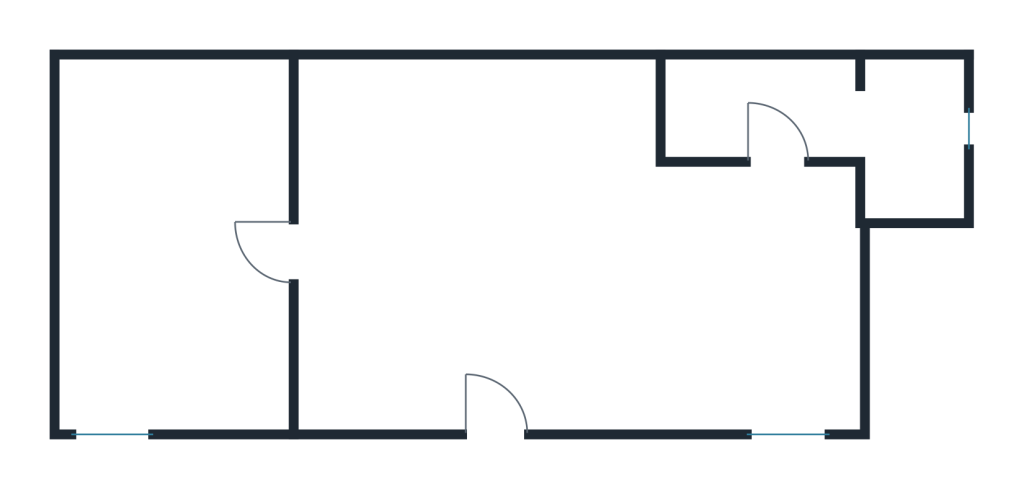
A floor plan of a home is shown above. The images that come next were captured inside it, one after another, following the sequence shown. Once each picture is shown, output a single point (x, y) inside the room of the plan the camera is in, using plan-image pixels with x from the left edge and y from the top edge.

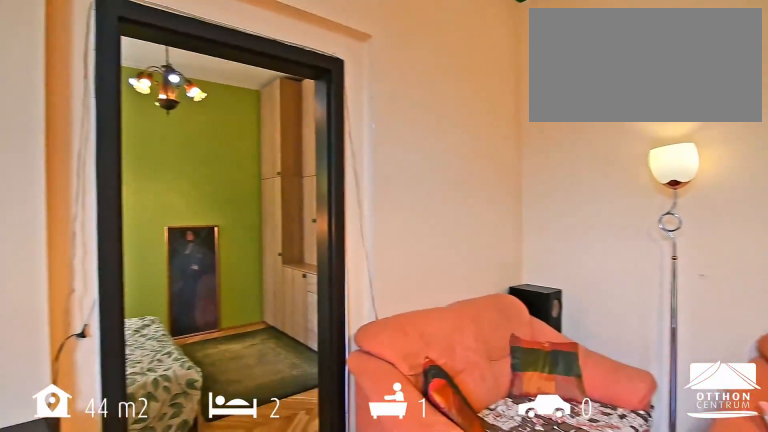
(540, 271)
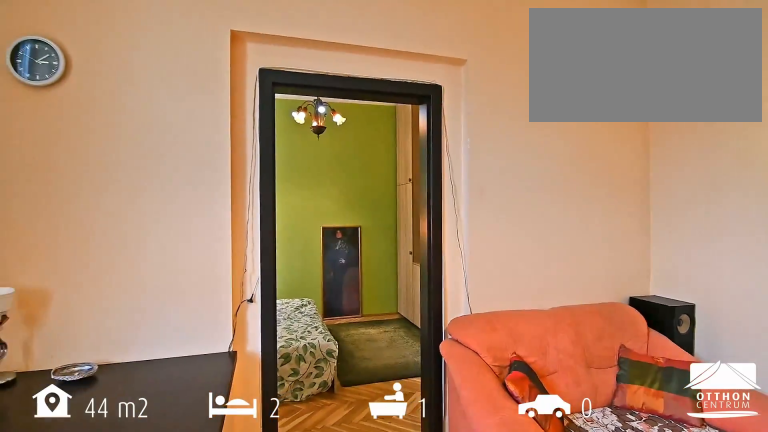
(541, 271)
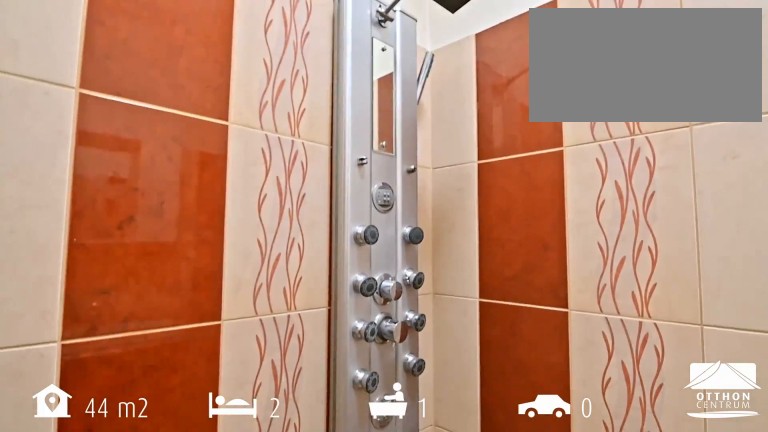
(763, 111)
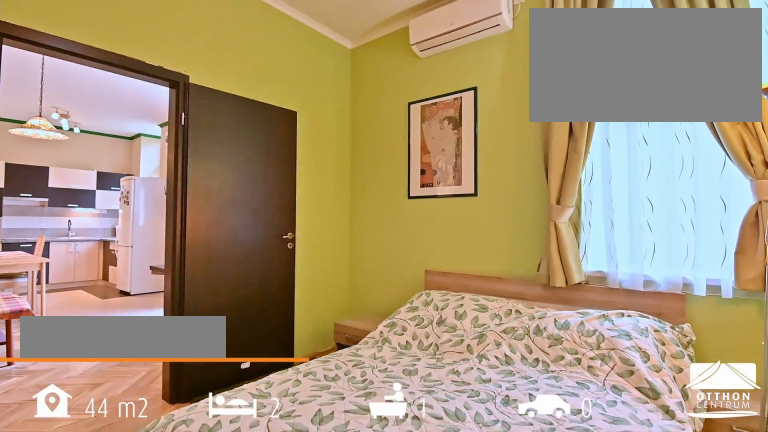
(176, 252)
